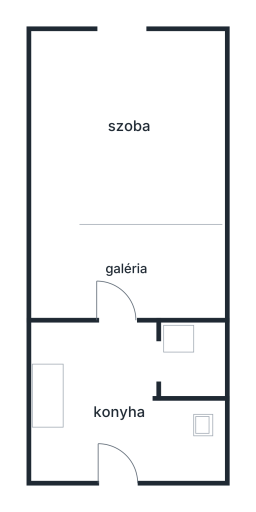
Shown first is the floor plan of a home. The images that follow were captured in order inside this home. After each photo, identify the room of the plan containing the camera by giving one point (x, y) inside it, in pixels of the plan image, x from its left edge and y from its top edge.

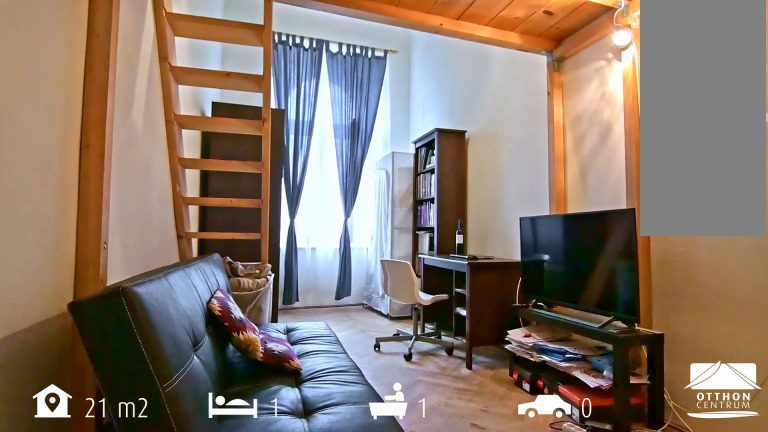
(132, 131)
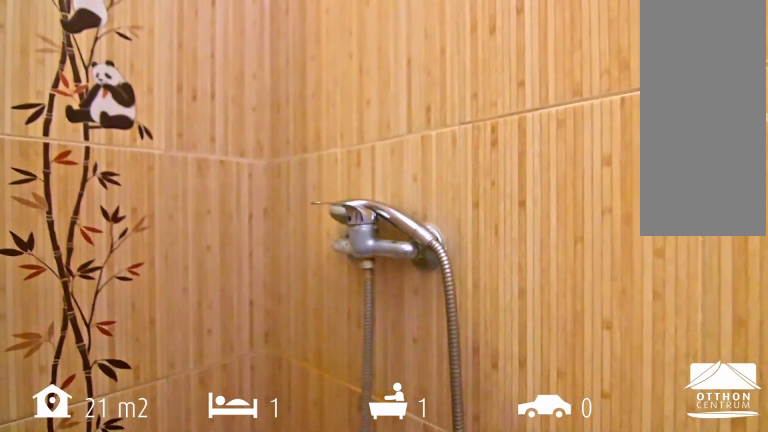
(197, 361)
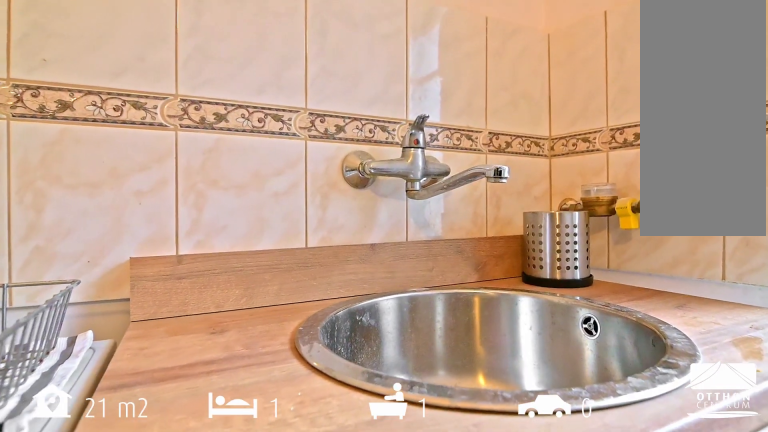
(111, 414)
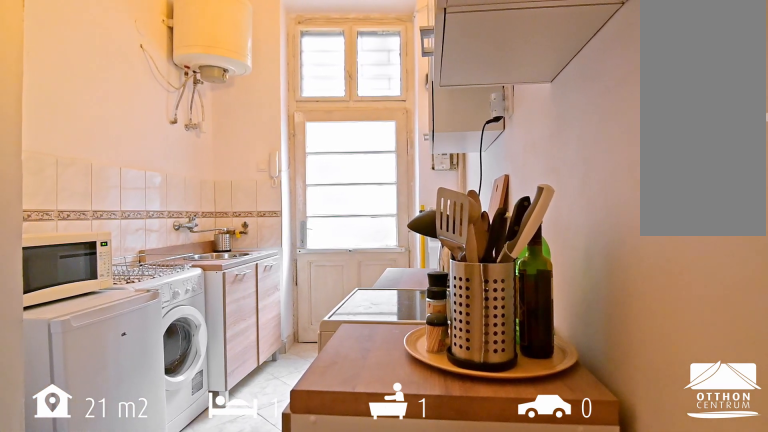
(111, 414)
